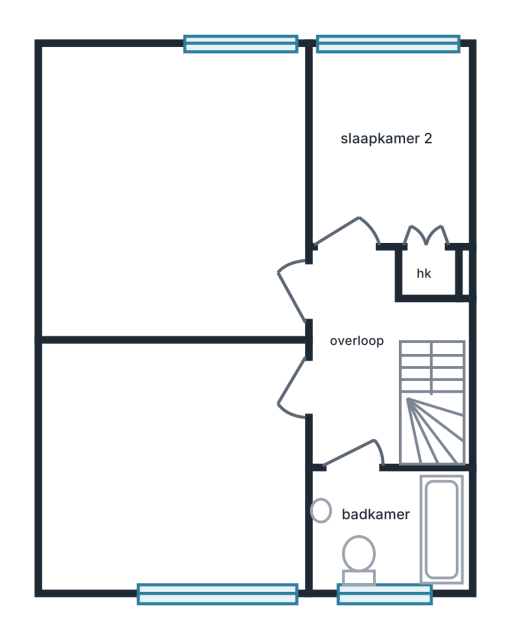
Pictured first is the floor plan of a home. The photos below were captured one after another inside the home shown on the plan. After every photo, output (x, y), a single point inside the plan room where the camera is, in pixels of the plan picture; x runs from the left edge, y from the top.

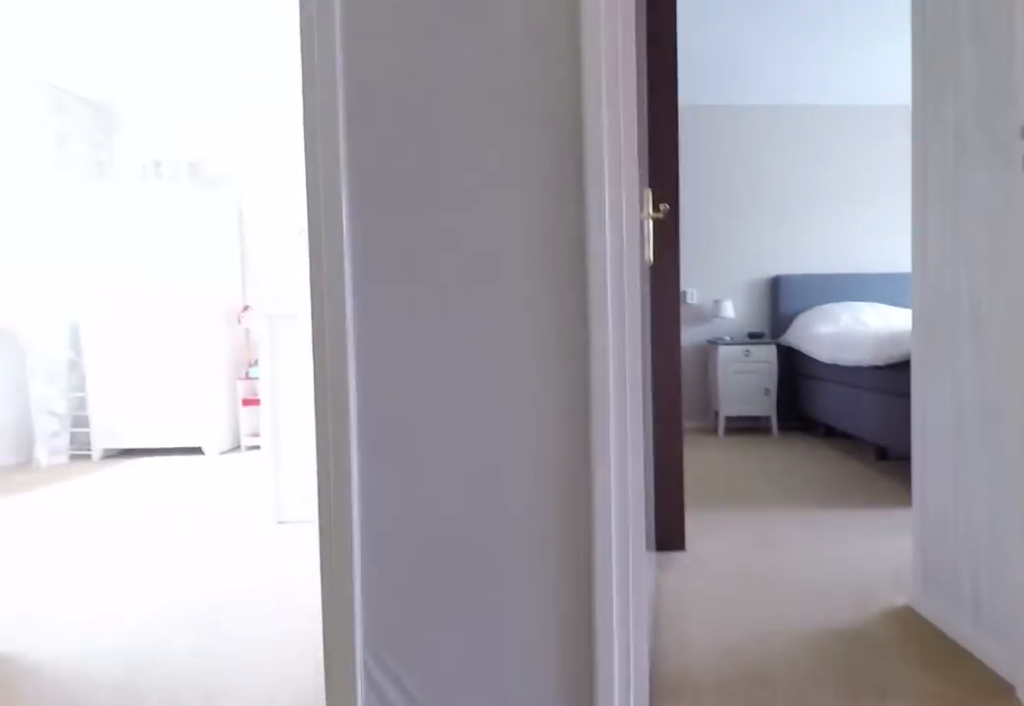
(363, 357)
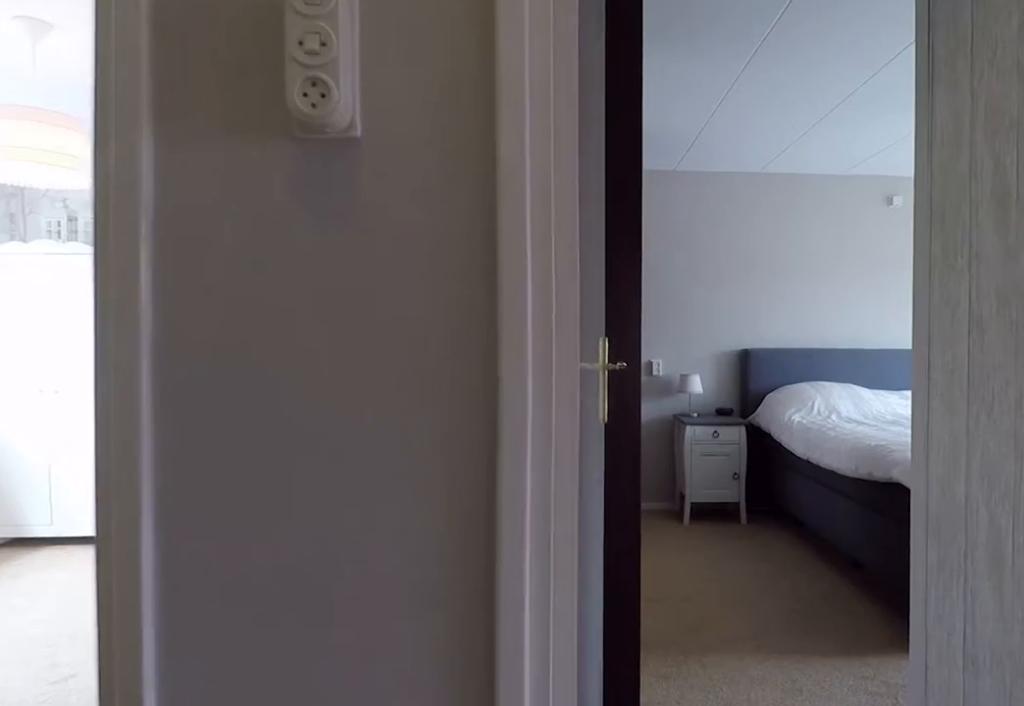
(363, 357)
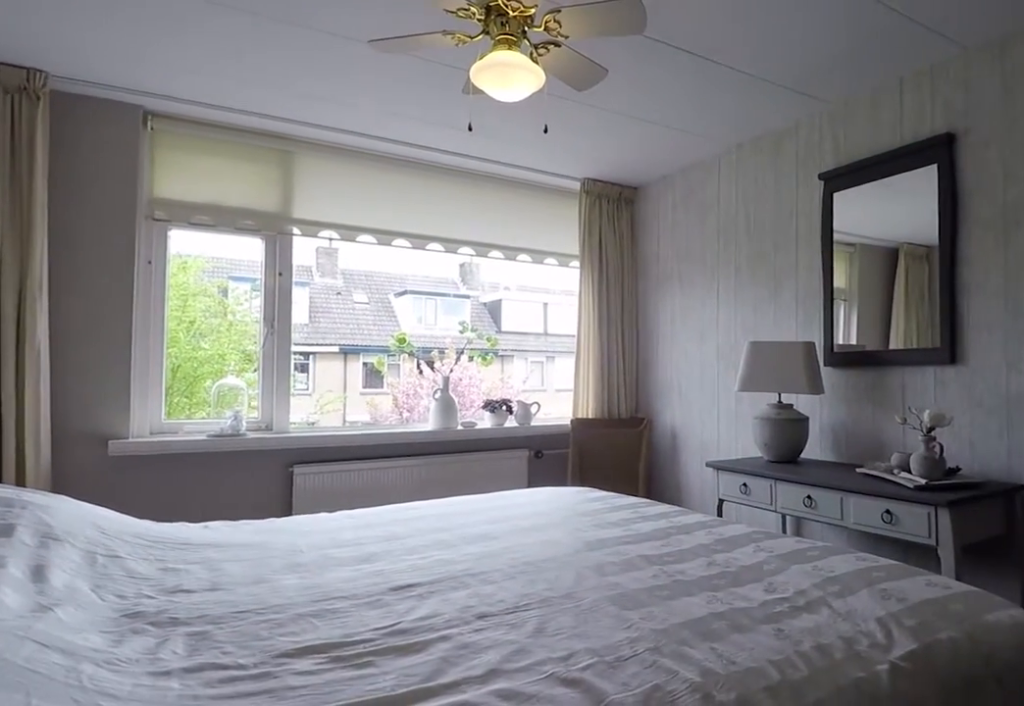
(174, 195)
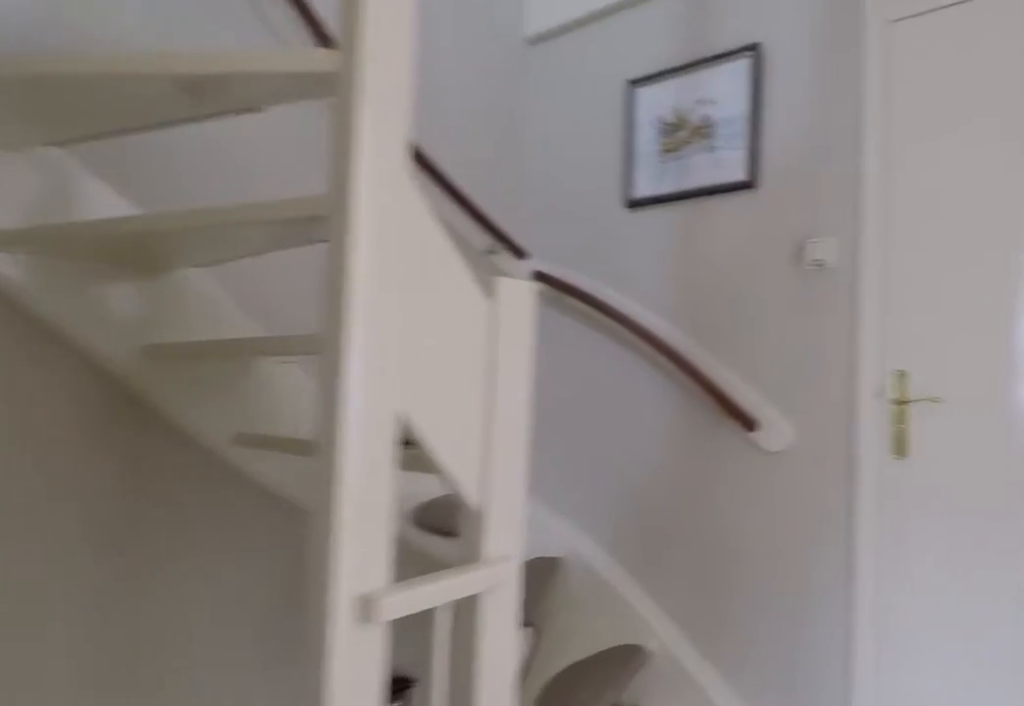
(363, 357)
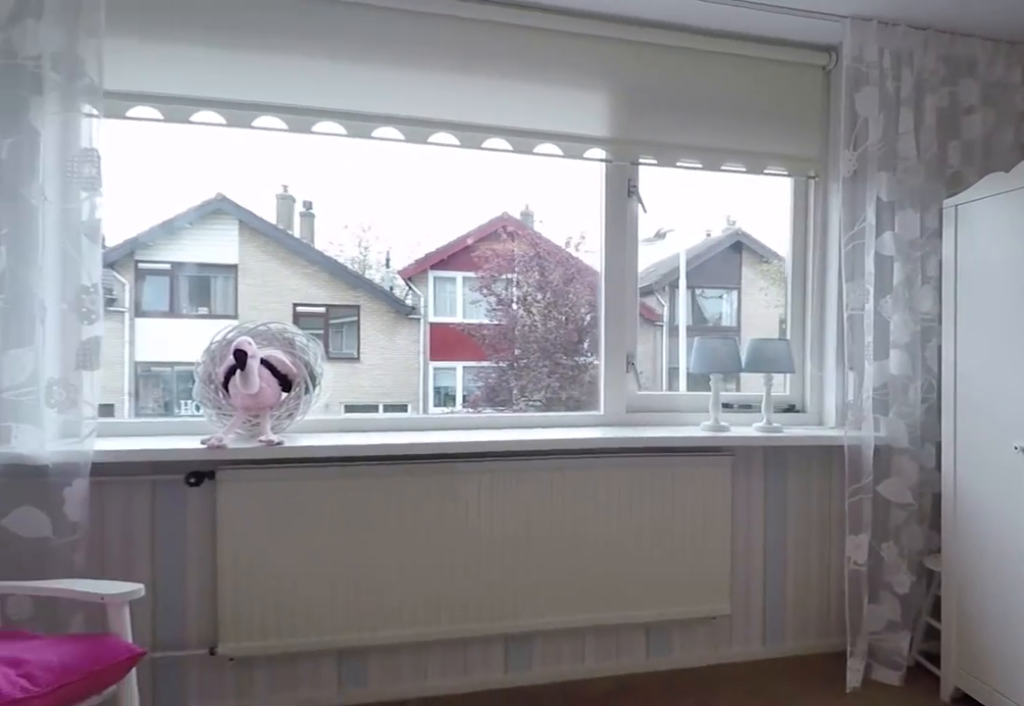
(57, 460)
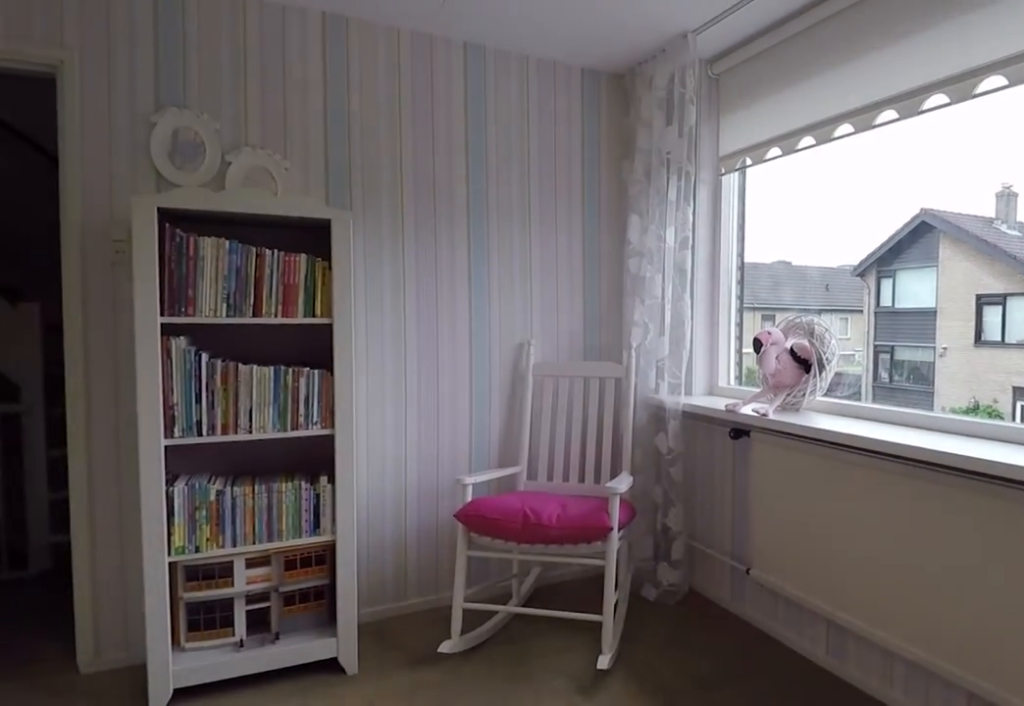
(57, 460)
